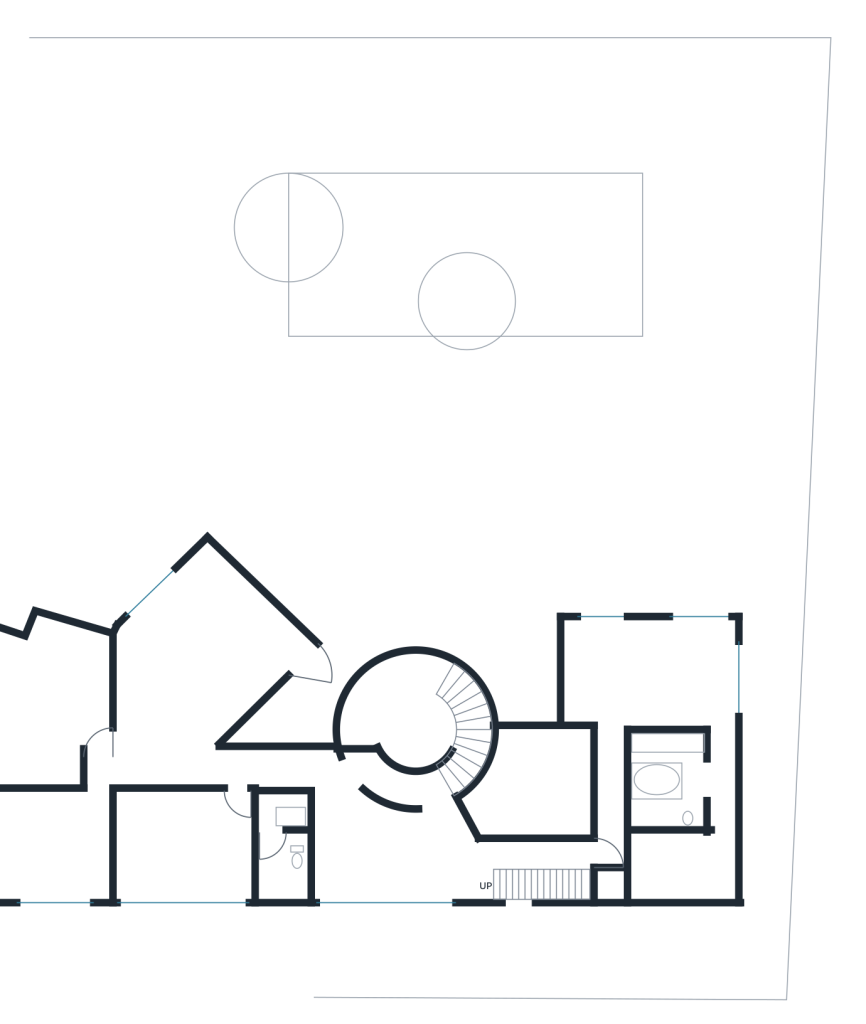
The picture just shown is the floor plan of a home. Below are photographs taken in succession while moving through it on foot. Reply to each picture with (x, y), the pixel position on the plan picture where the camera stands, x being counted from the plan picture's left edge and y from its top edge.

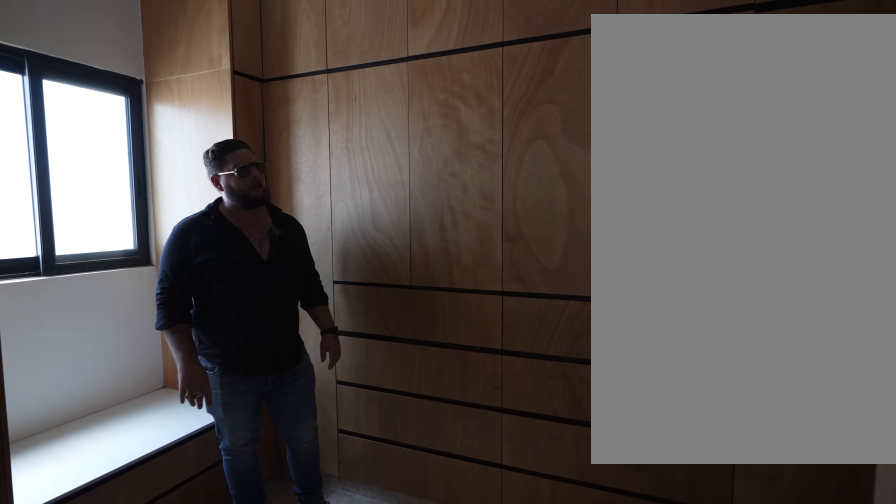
(695, 867)
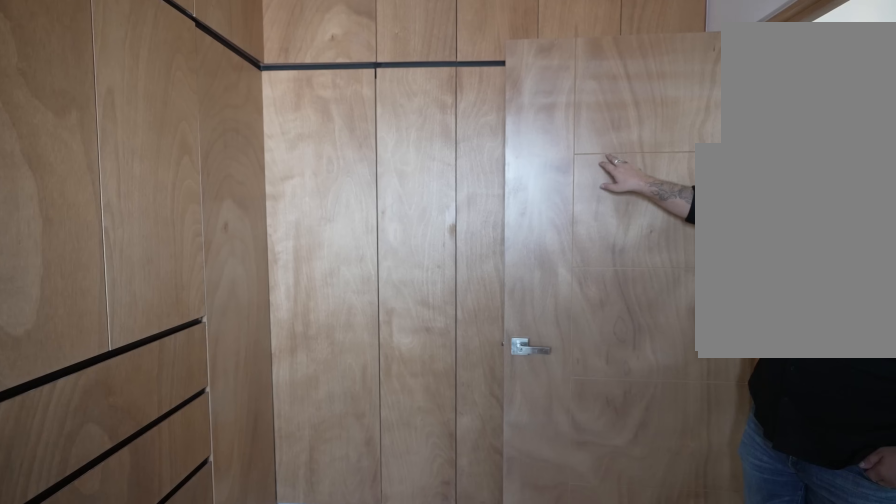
(676, 870)
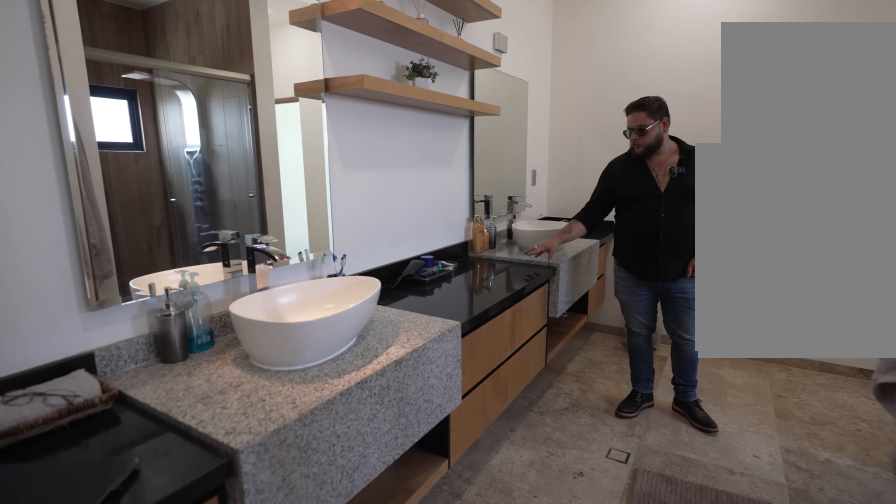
(698, 778)
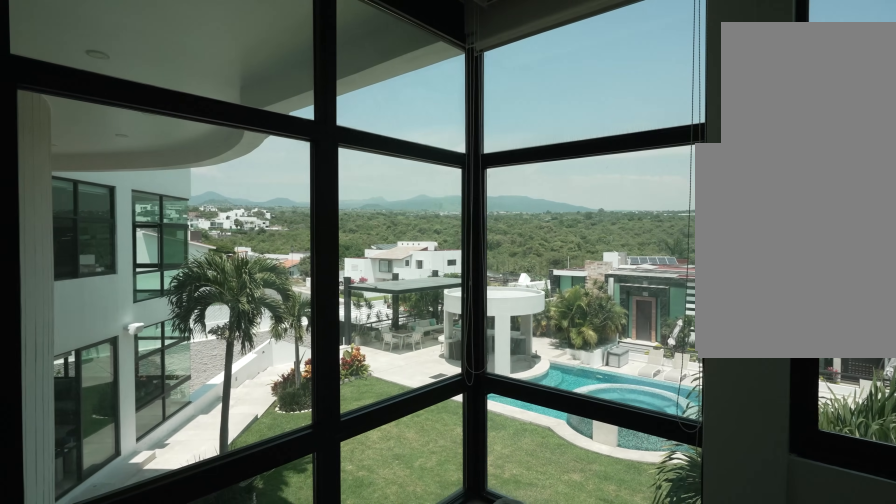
(635, 640)
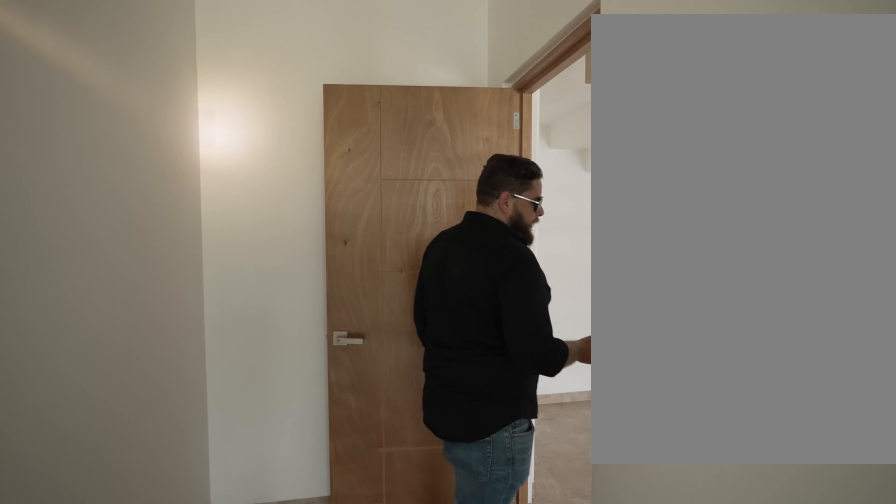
(605, 763)
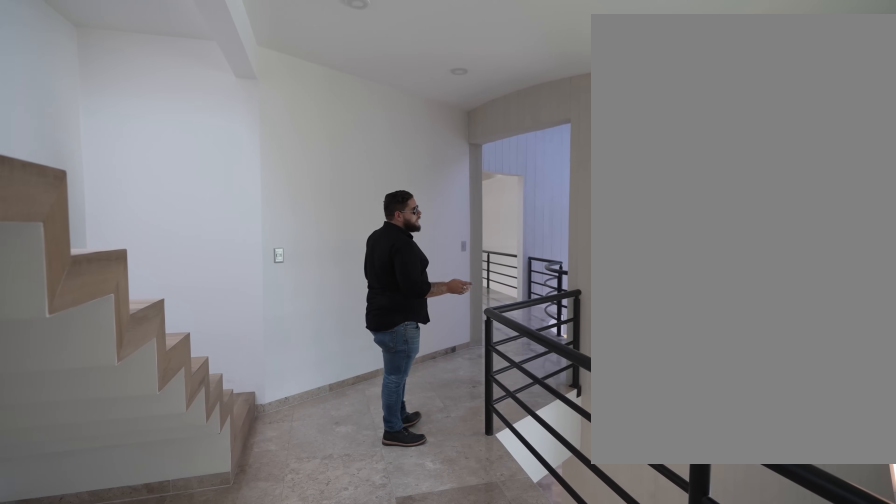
(561, 850)
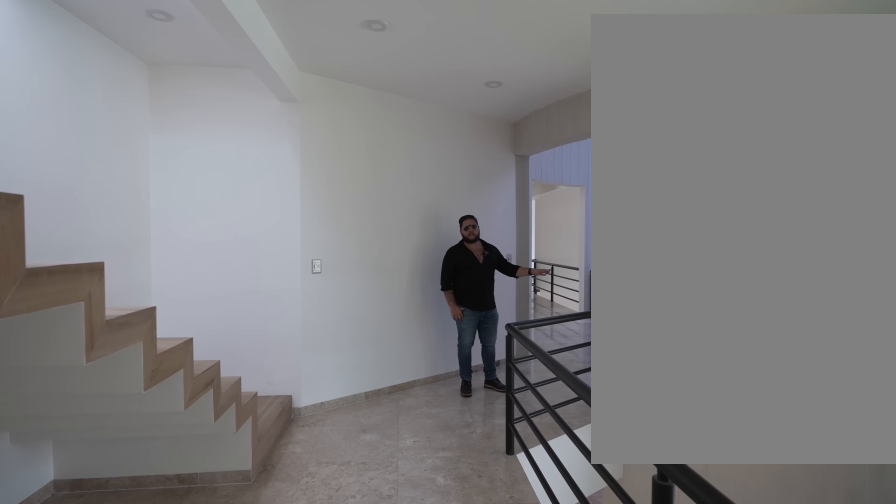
(561, 850)
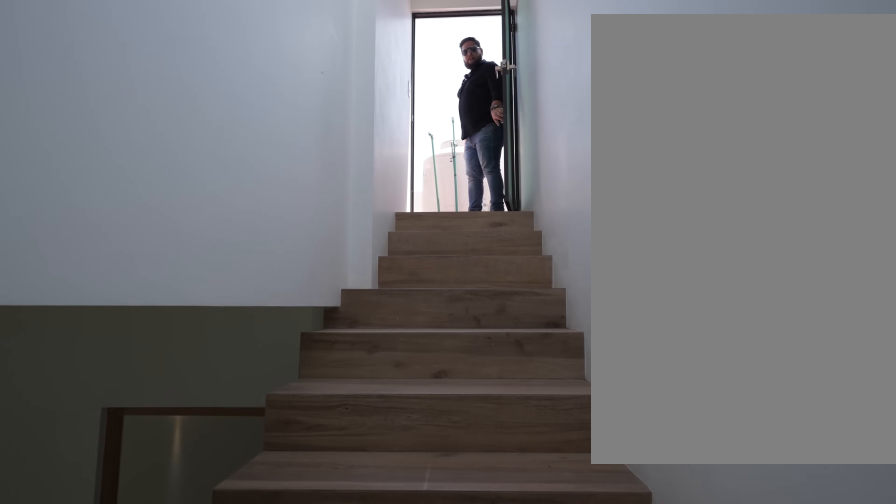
(516, 885)
